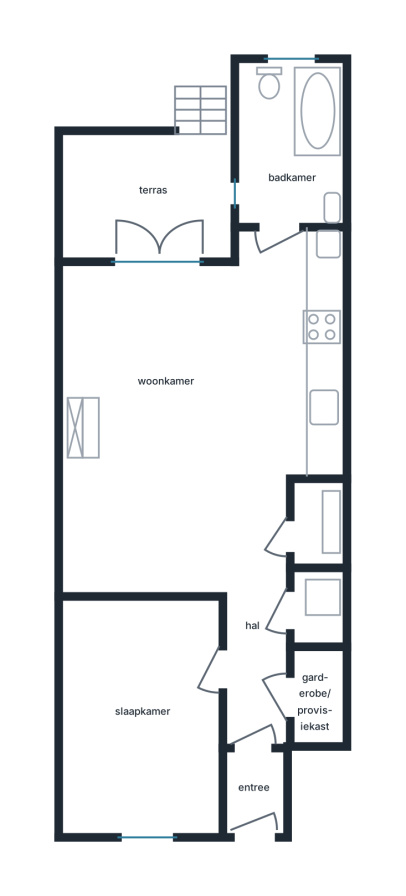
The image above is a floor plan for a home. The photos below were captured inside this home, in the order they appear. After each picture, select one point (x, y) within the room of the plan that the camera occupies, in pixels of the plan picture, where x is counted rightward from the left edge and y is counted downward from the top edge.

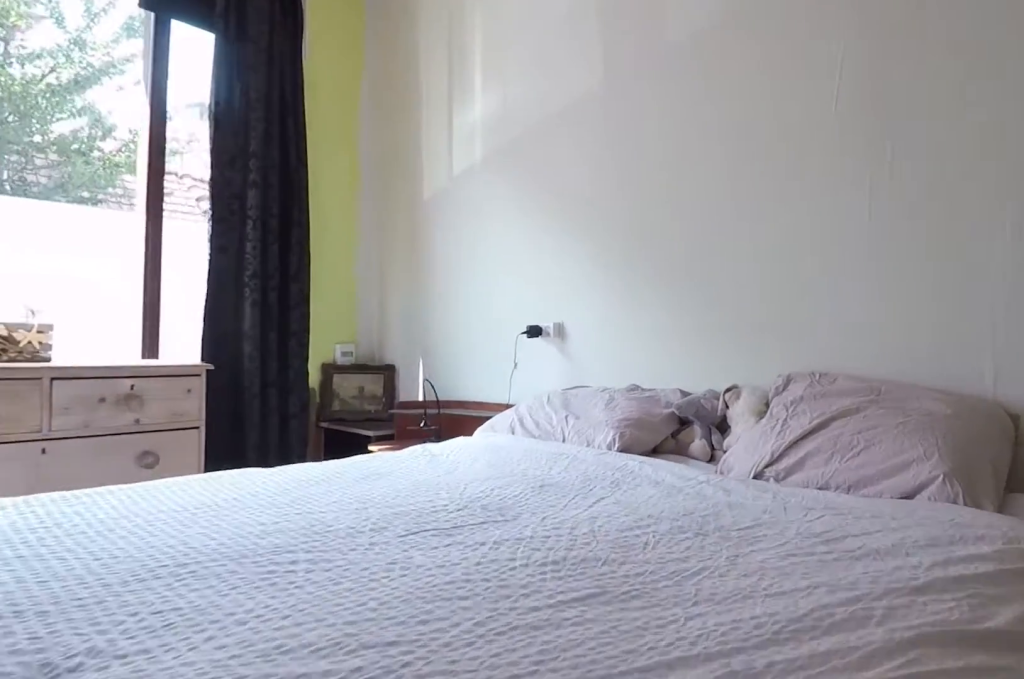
(142, 715)
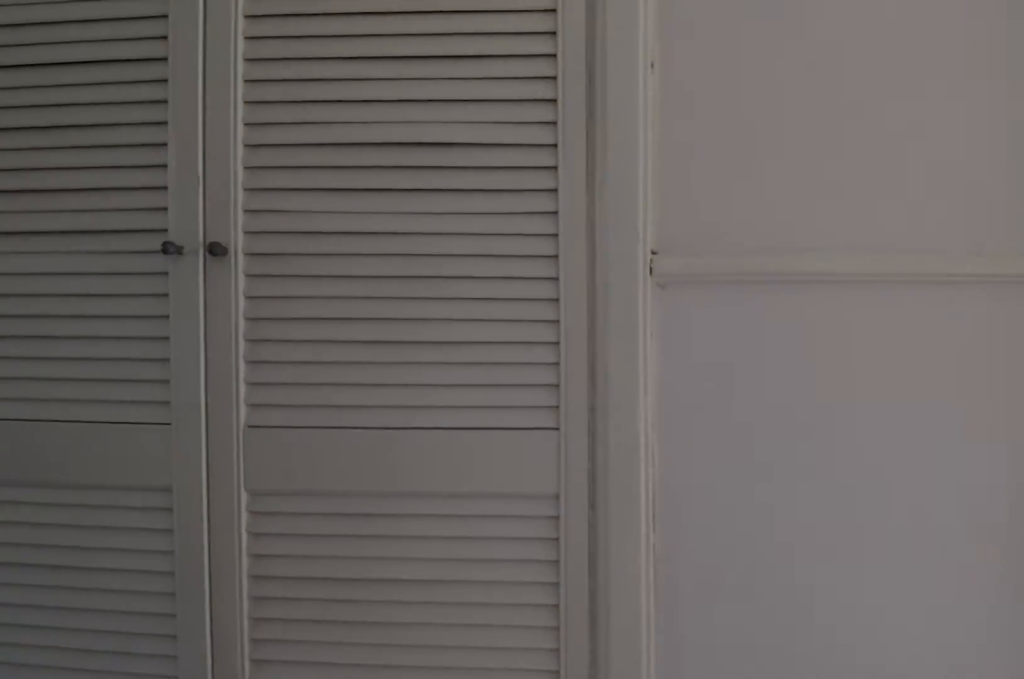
(255, 711)
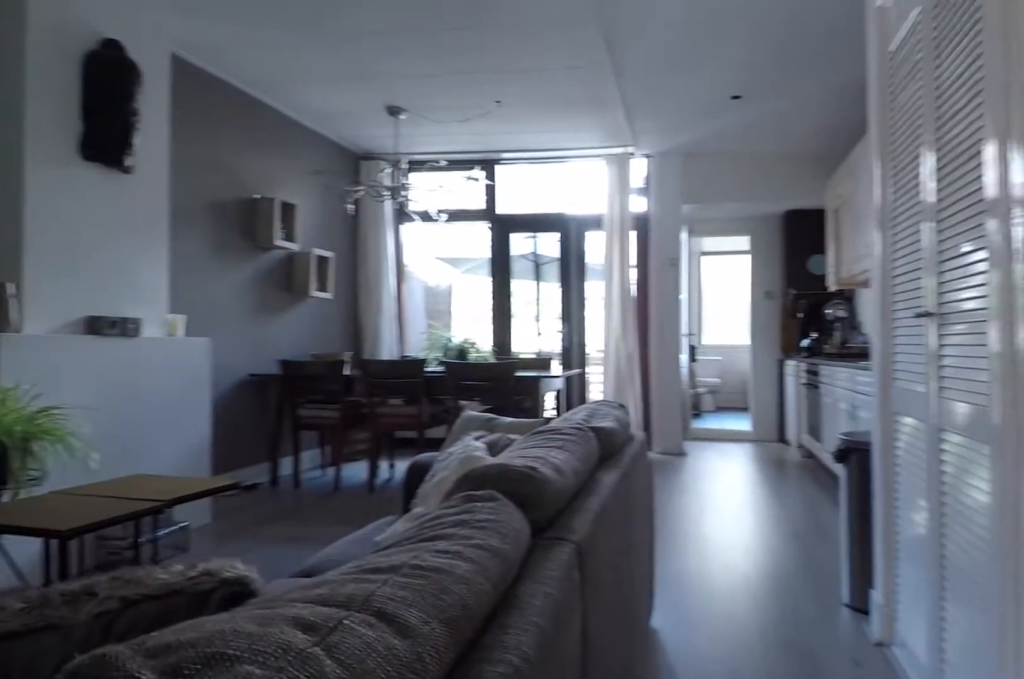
(175, 537)
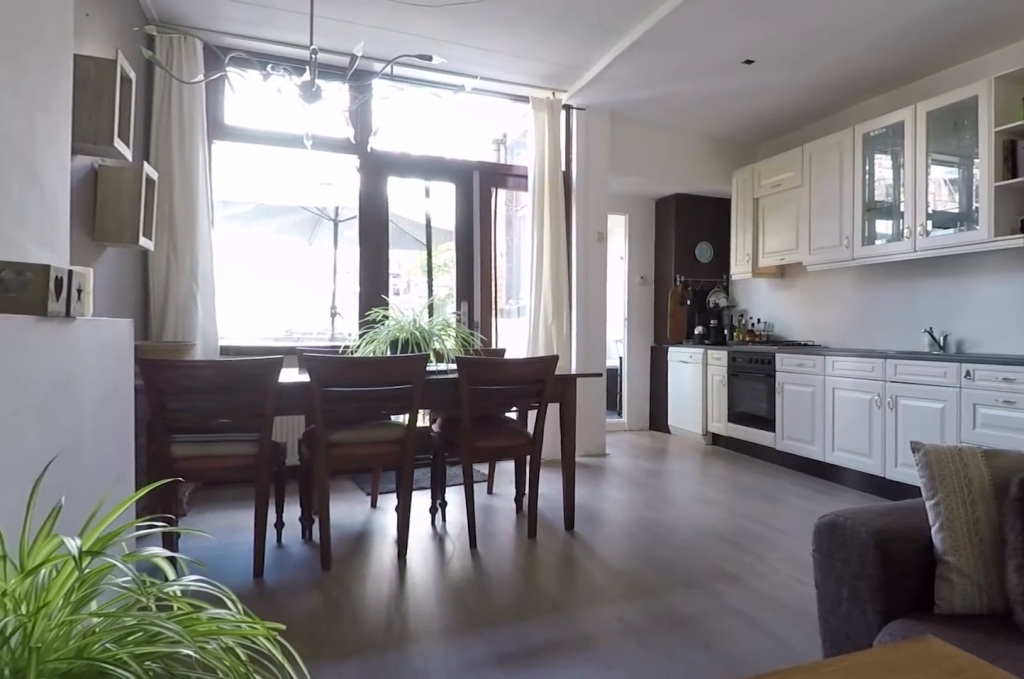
(175, 537)
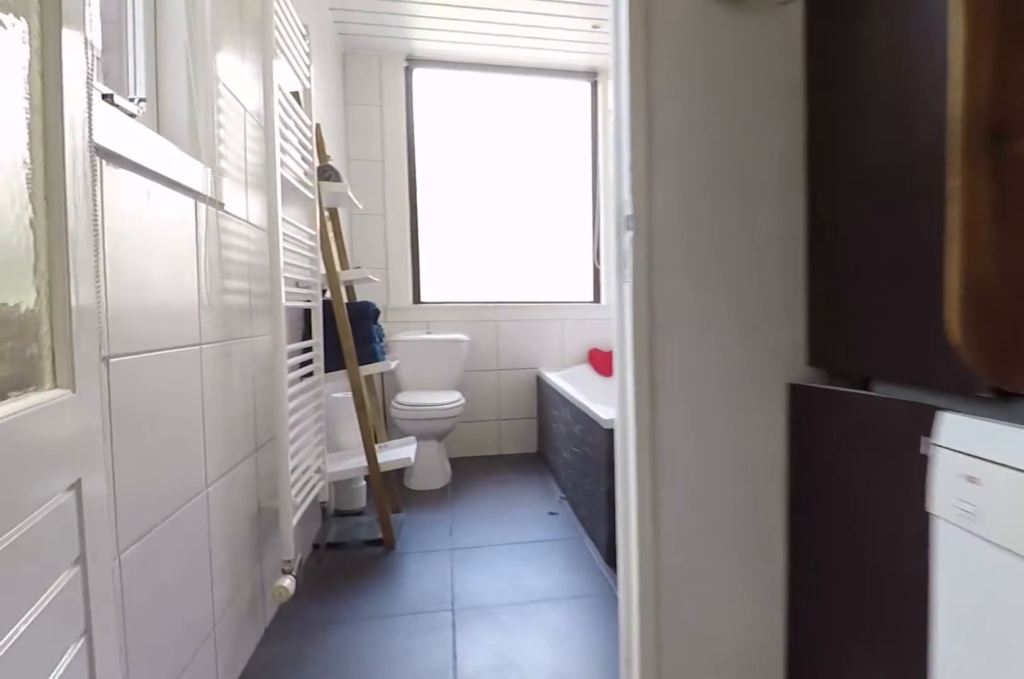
(211, 365)
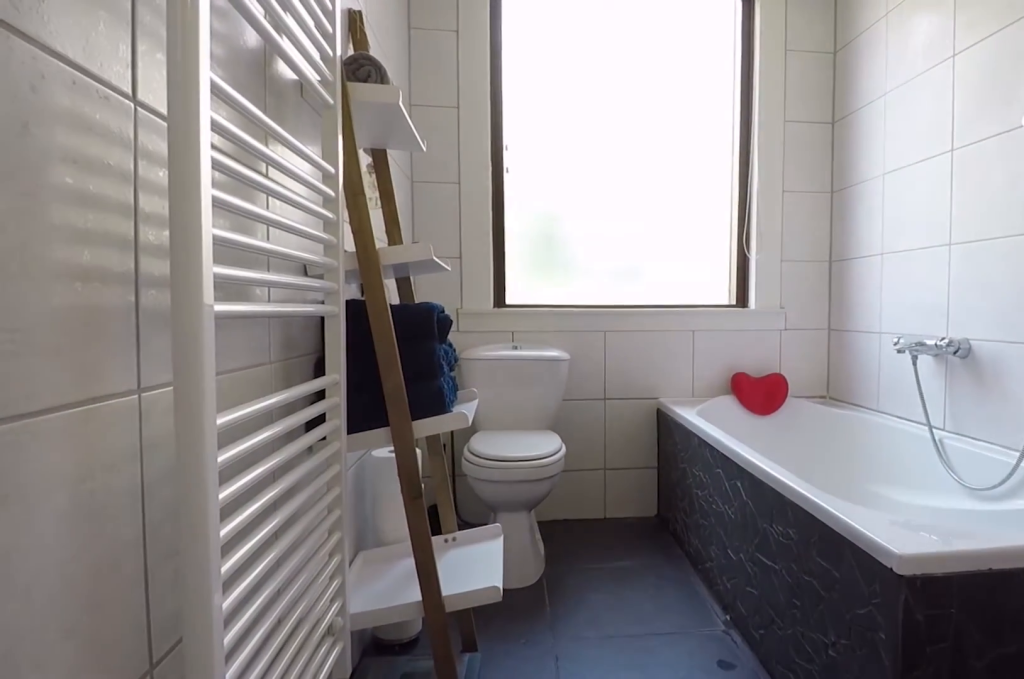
(294, 145)
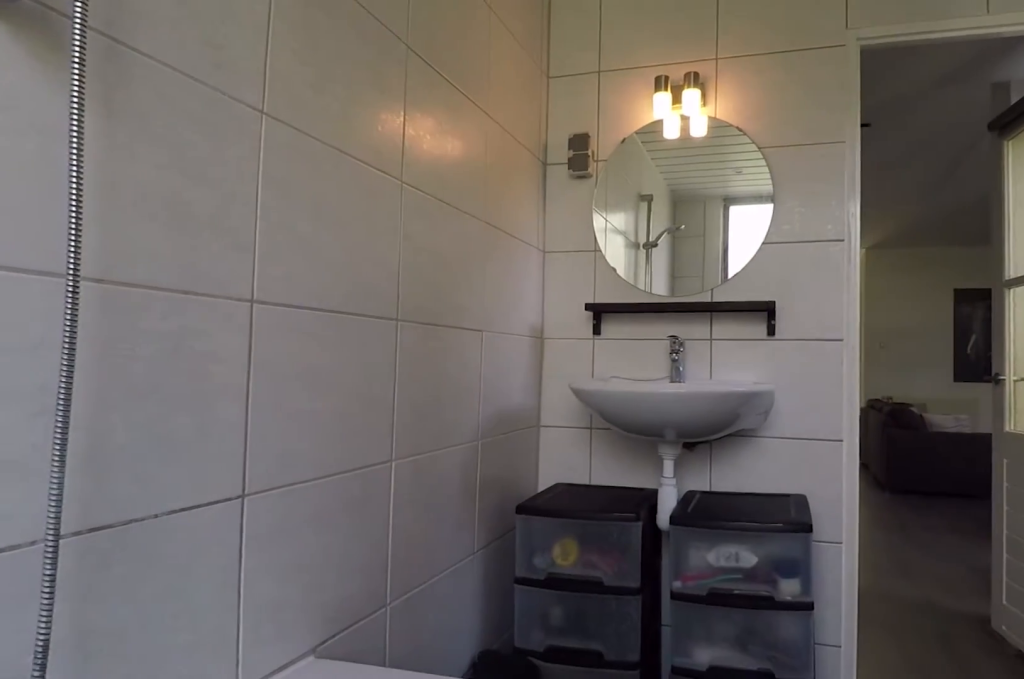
(294, 145)
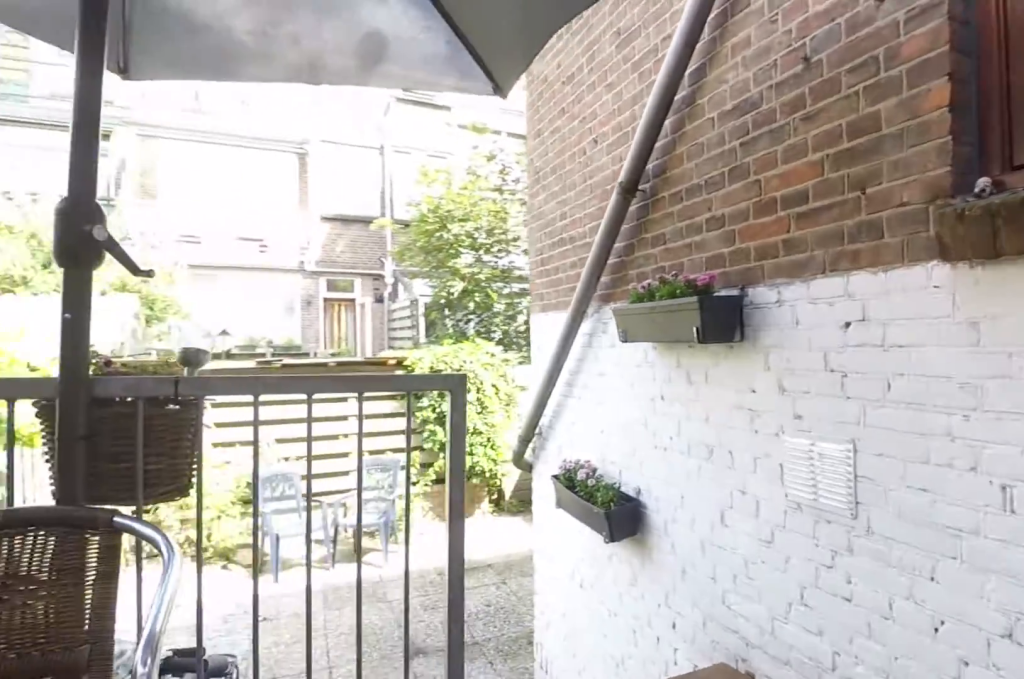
(147, 197)
